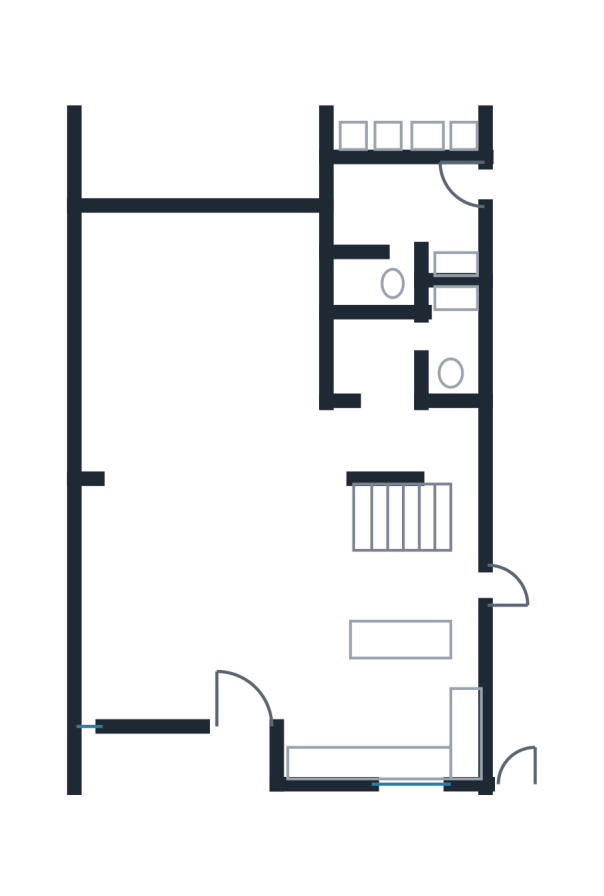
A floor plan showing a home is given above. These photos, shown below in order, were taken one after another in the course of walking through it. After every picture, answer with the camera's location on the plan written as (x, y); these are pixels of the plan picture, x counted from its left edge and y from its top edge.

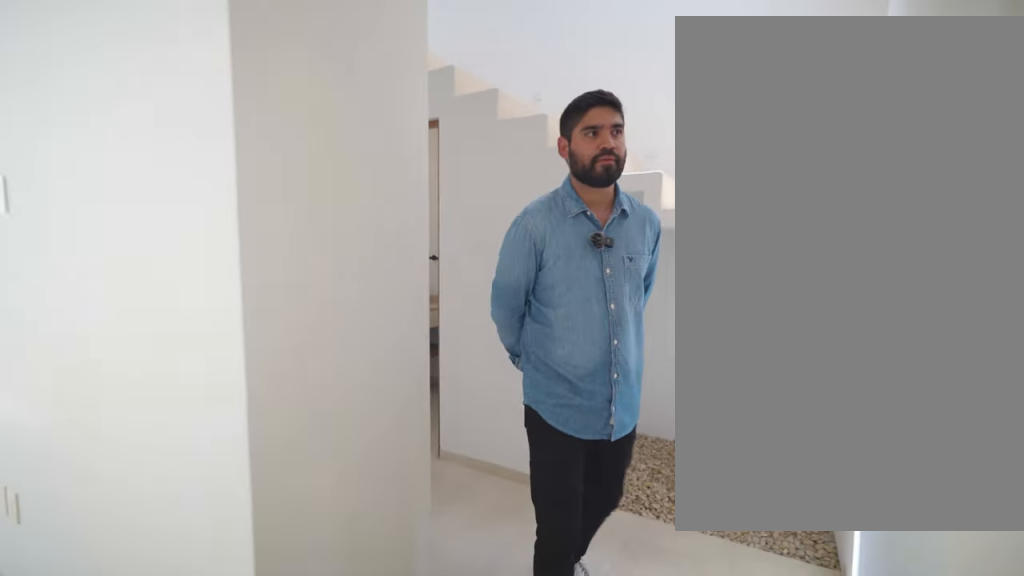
(395, 407)
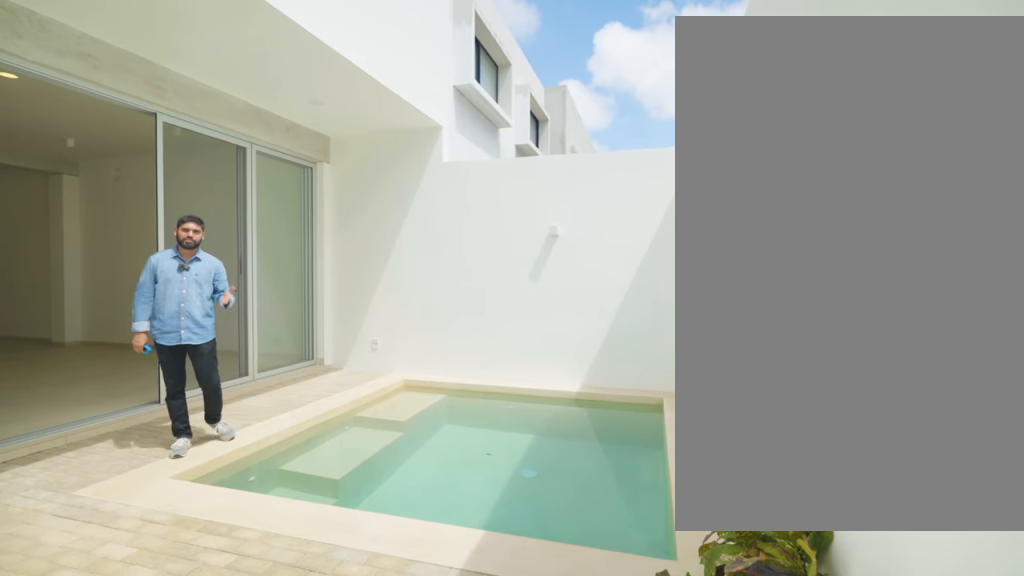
(312, 93)
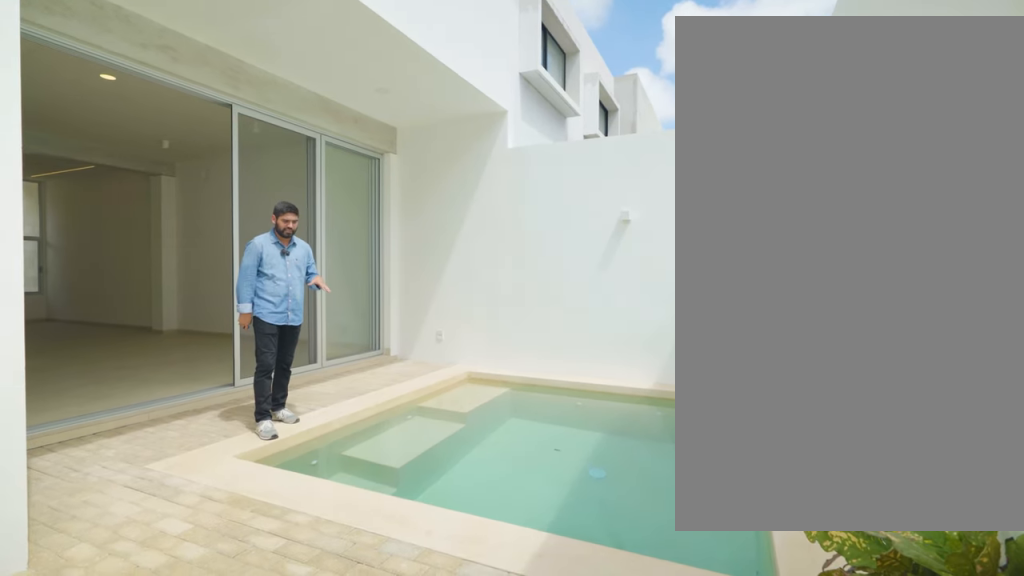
(317, 85)
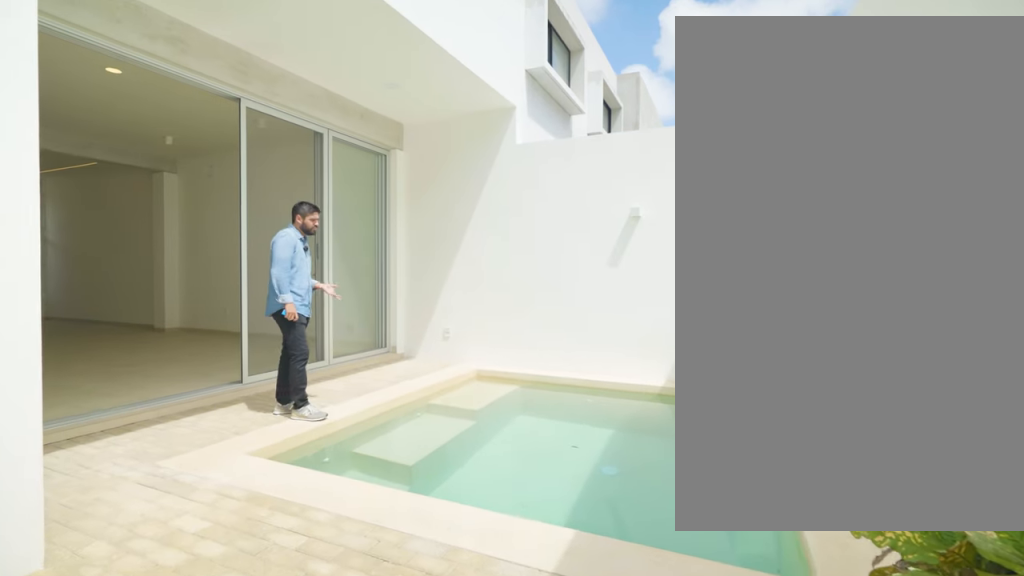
(322, 83)
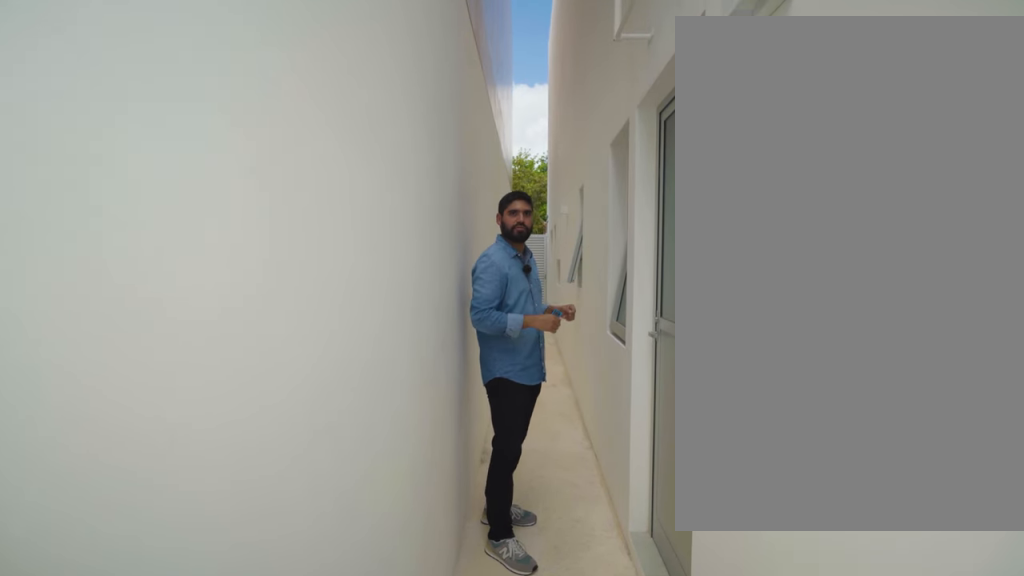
(508, 176)
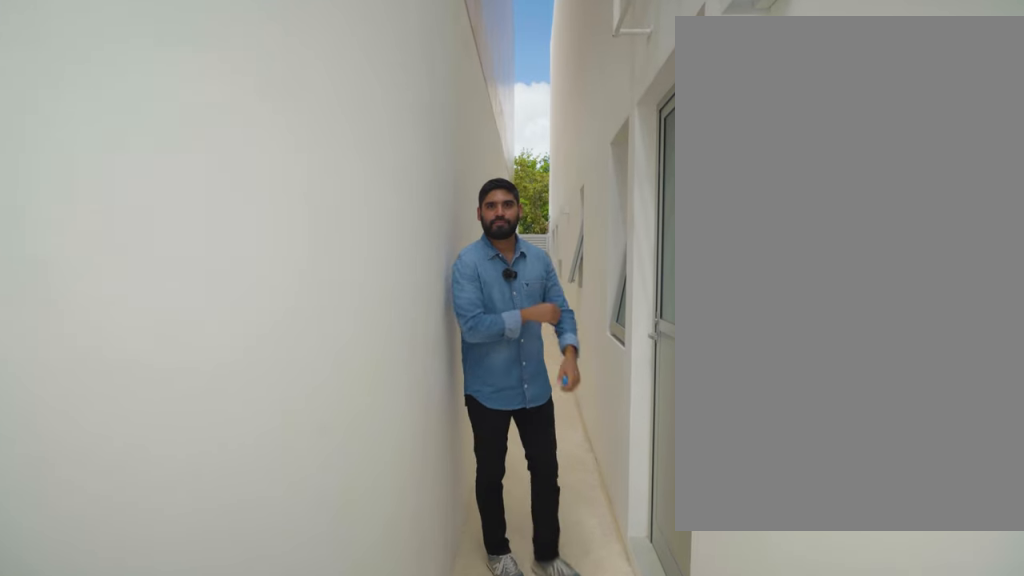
(508, 176)
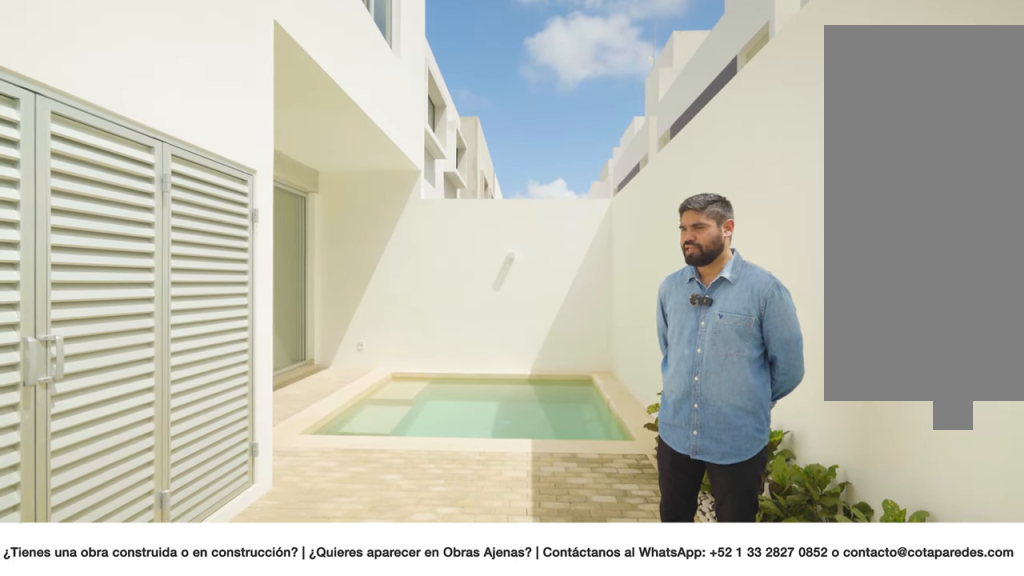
(514, 96)
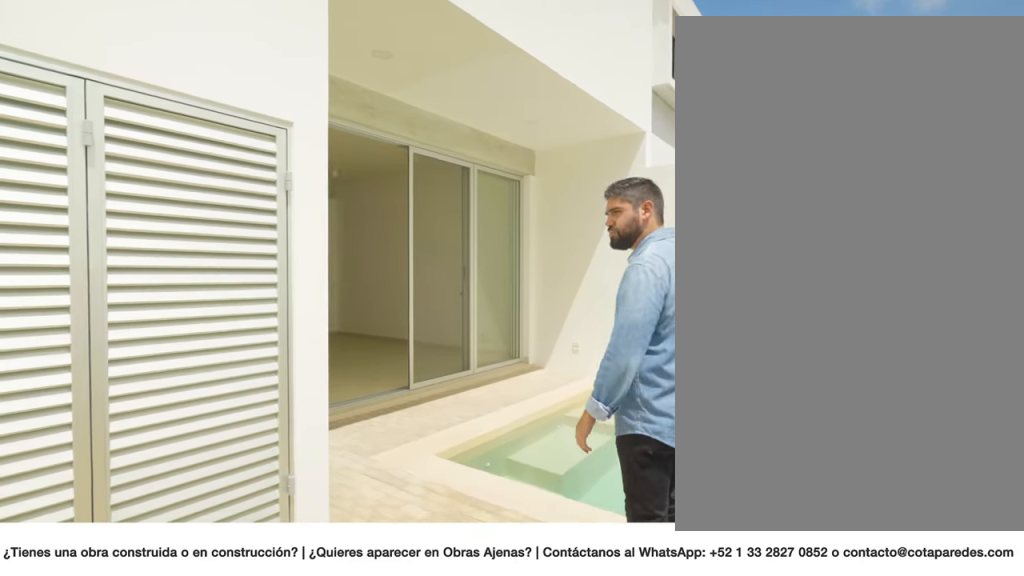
(511, 81)
